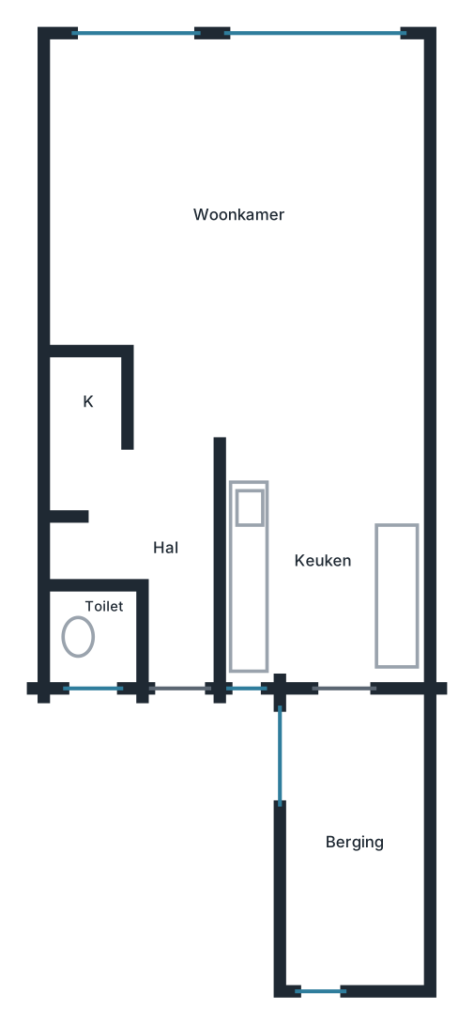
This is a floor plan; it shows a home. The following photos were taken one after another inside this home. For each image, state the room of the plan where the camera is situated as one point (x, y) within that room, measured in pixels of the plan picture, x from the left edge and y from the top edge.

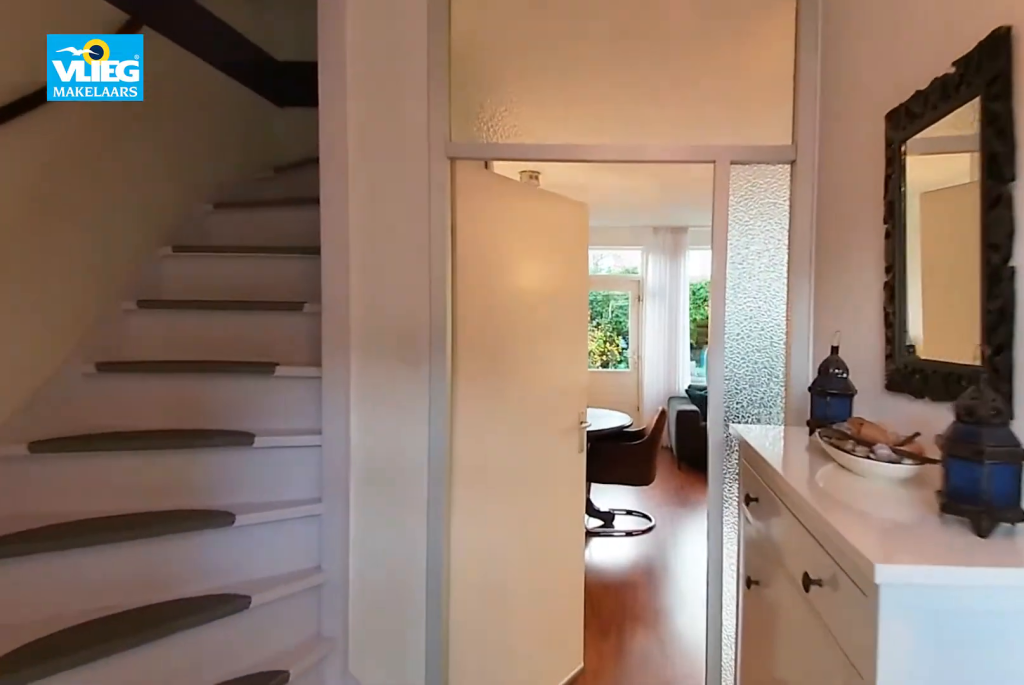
(164, 554)
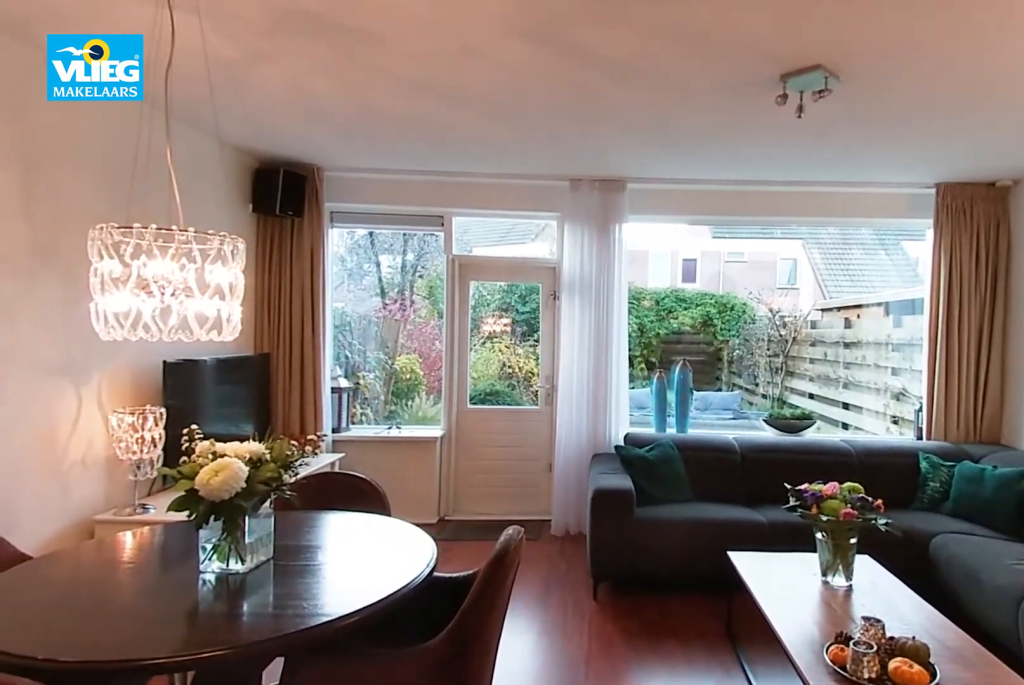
(229, 142)
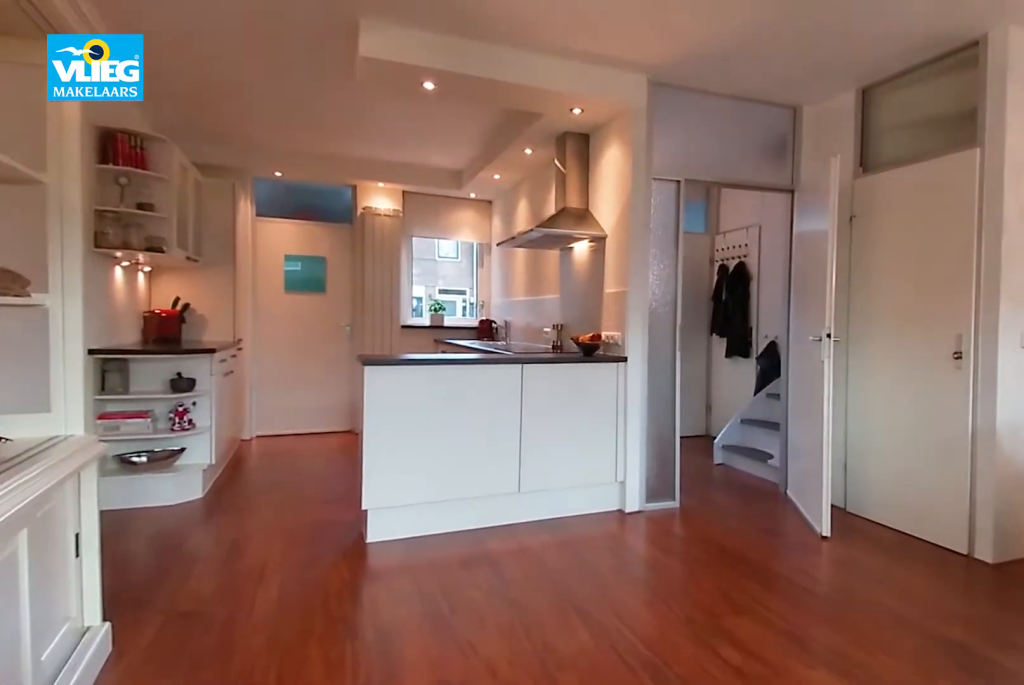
(243, 136)
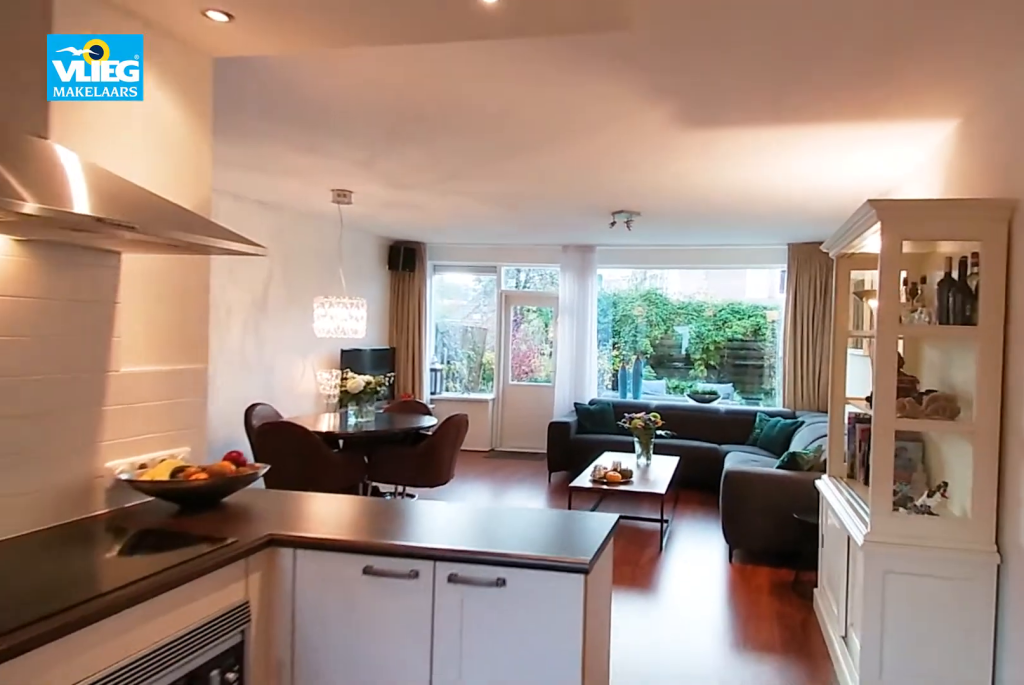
(322, 563)
